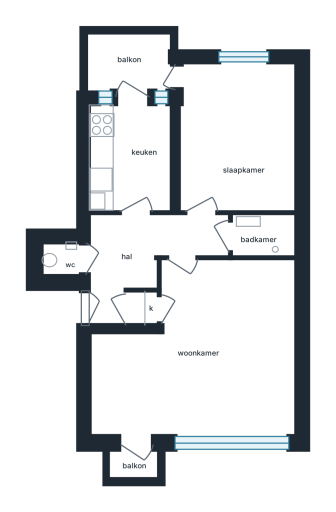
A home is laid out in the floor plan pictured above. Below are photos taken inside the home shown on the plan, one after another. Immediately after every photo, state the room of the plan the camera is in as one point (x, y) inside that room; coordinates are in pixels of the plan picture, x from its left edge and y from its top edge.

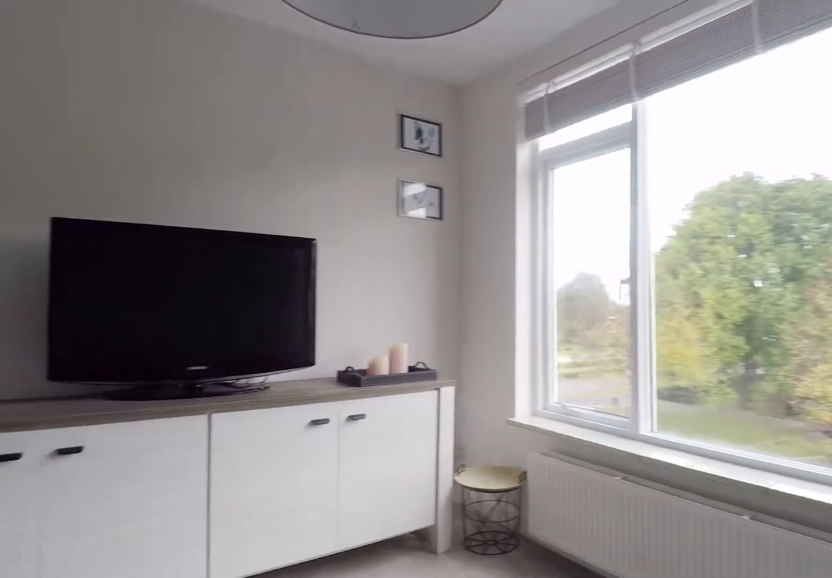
(280, 380)
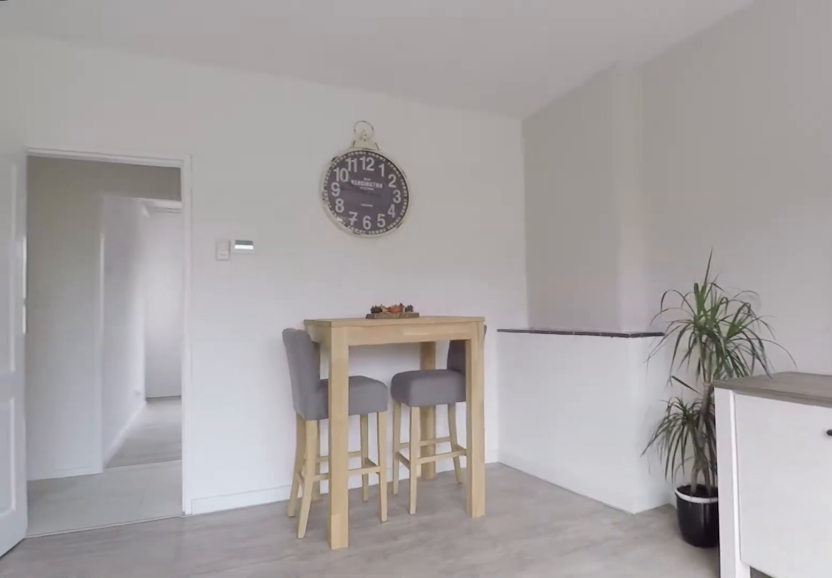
(98, 424)
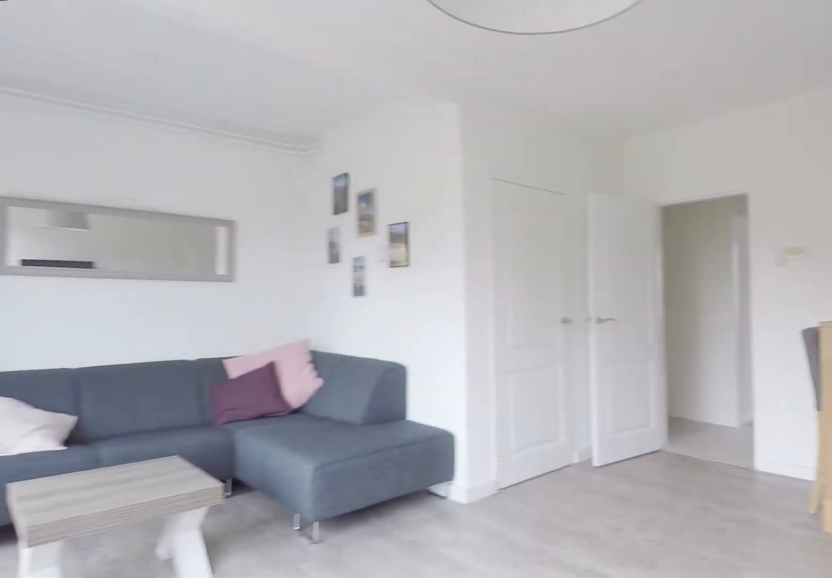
(268, 399)
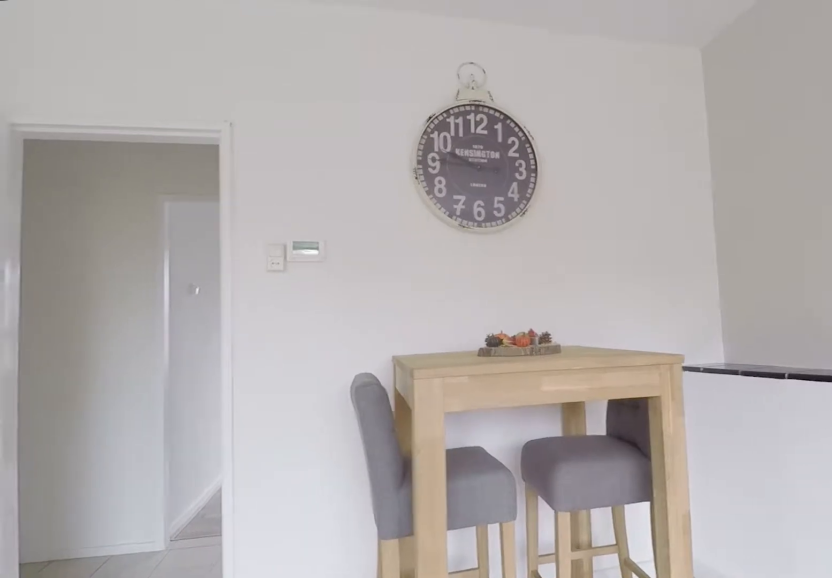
(268, 399)
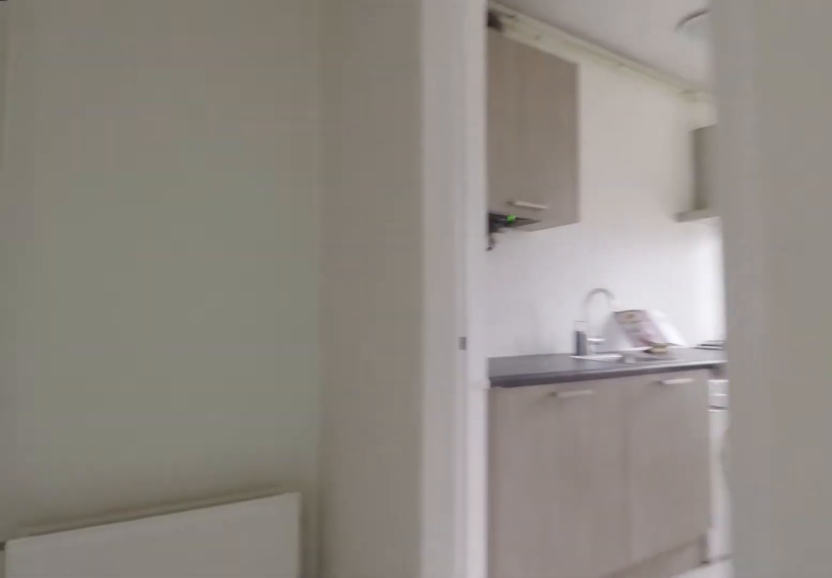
(141, 256)
